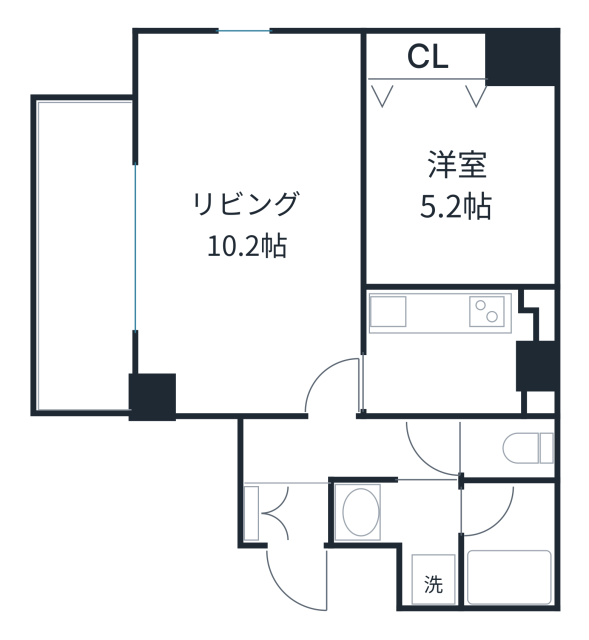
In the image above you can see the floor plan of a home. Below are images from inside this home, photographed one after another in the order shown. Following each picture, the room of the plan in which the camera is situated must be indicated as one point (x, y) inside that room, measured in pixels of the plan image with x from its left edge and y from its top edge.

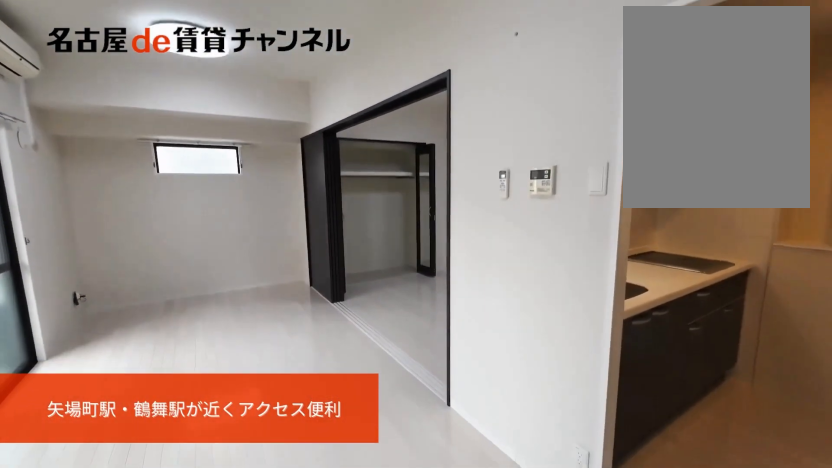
(250, 225)
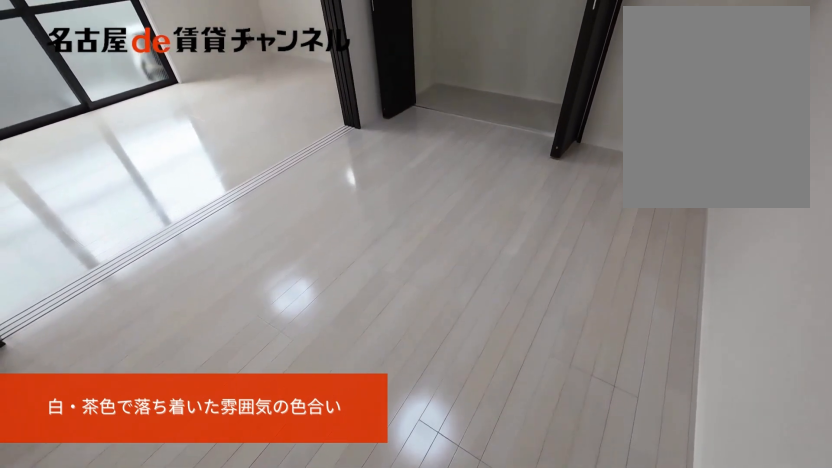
(460, 183)
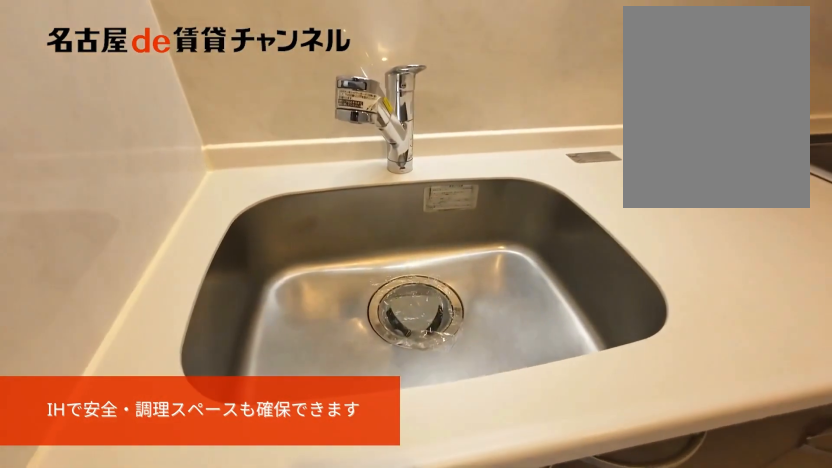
(457, 350)
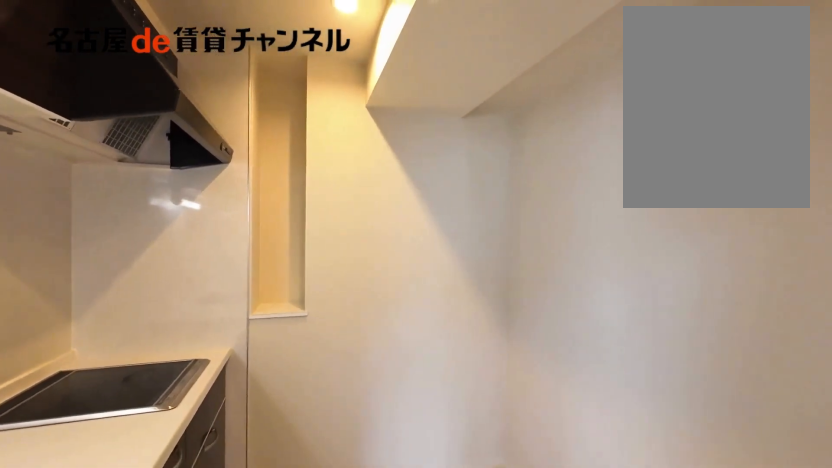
(457, 350)
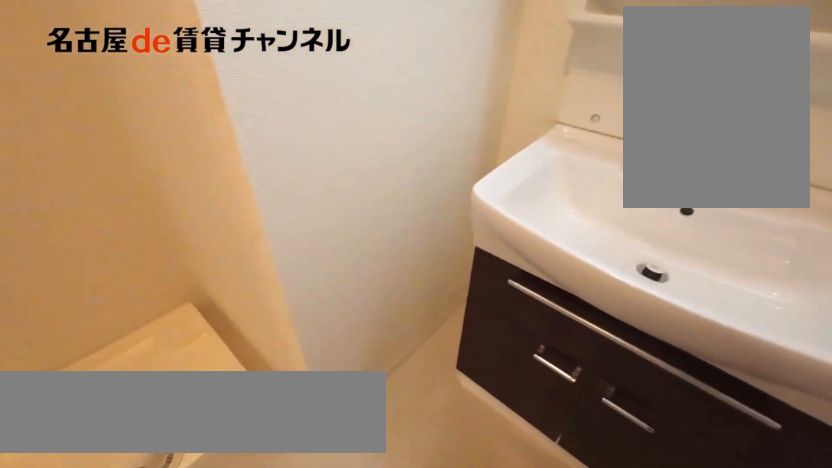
(410, 532)
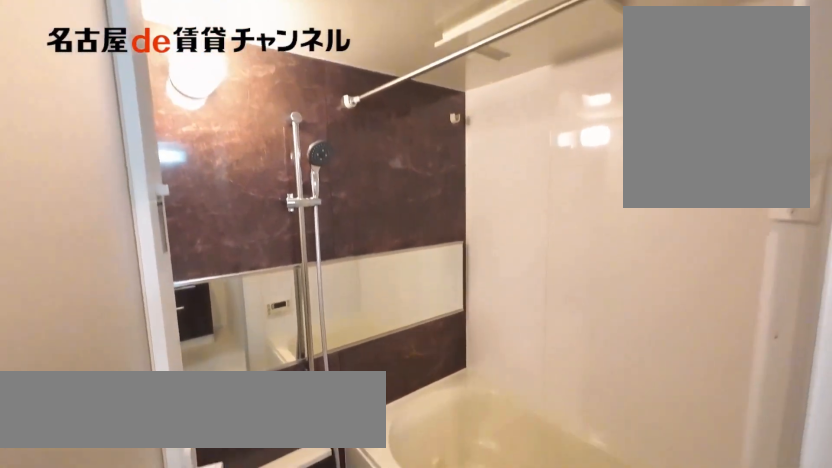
(507, 544)
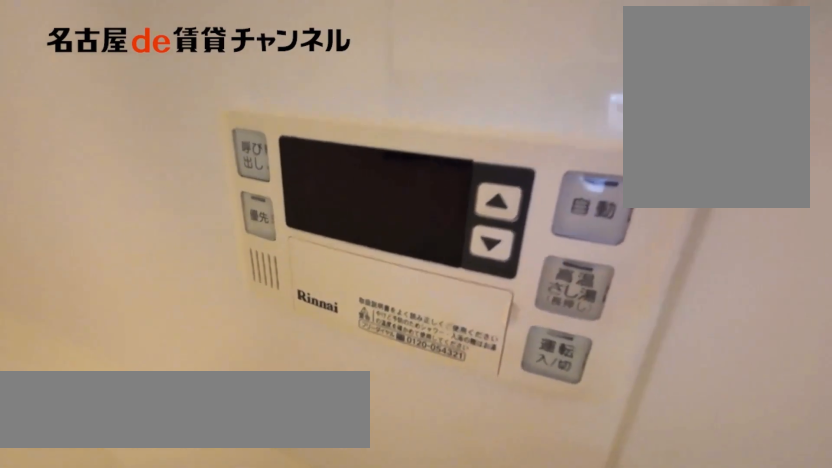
(507, 544)
